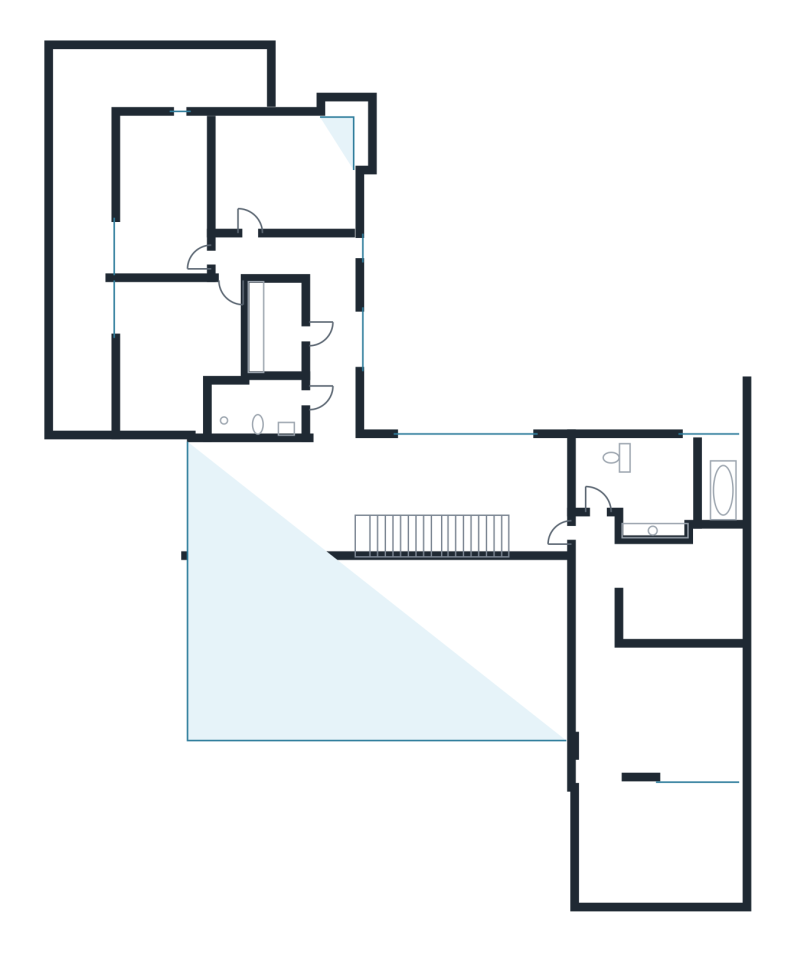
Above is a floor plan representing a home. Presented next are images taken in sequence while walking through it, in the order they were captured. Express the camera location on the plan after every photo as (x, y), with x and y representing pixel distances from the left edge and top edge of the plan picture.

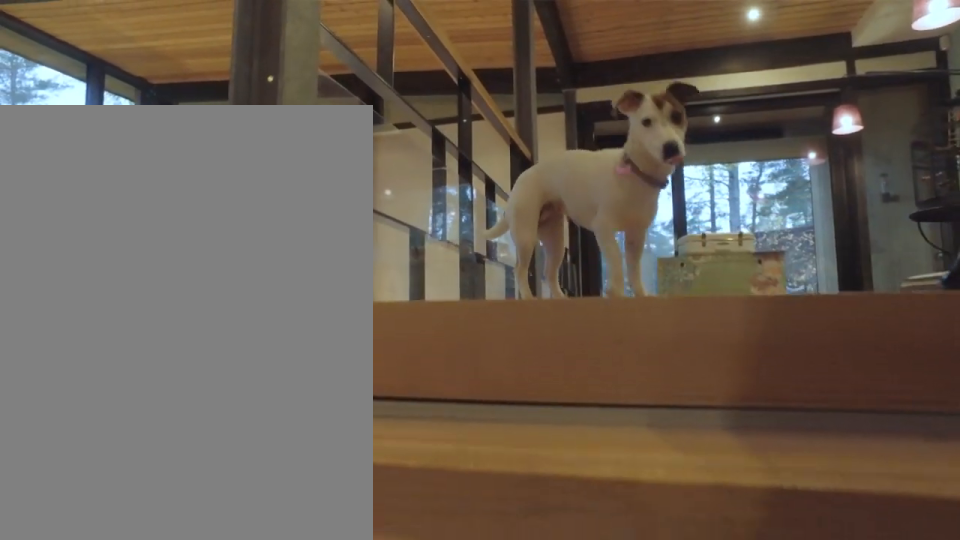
(375, 536)
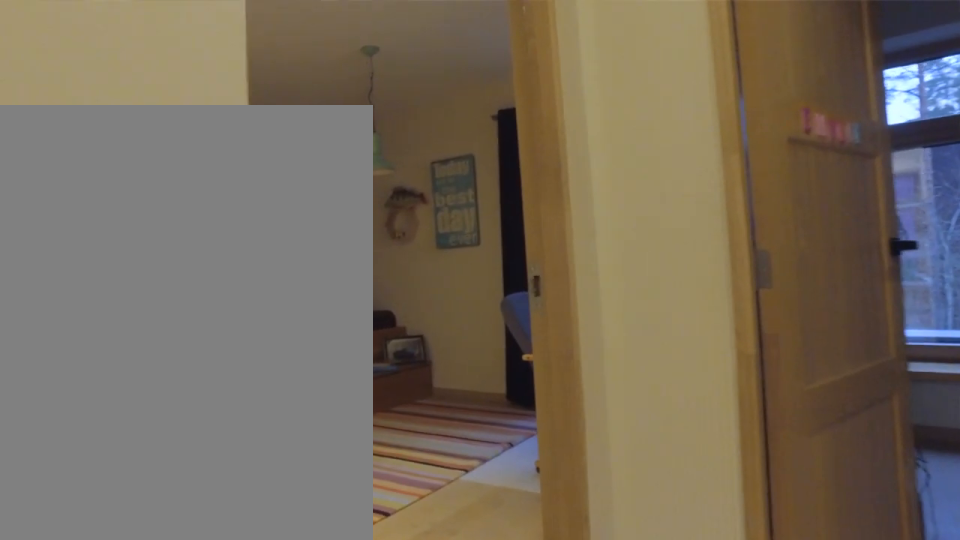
(244, 264)
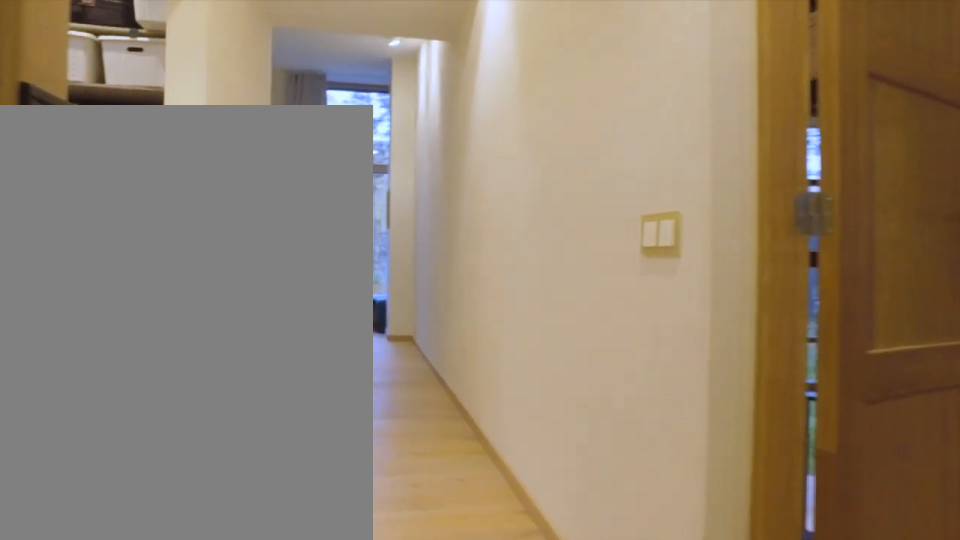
(595, 525)
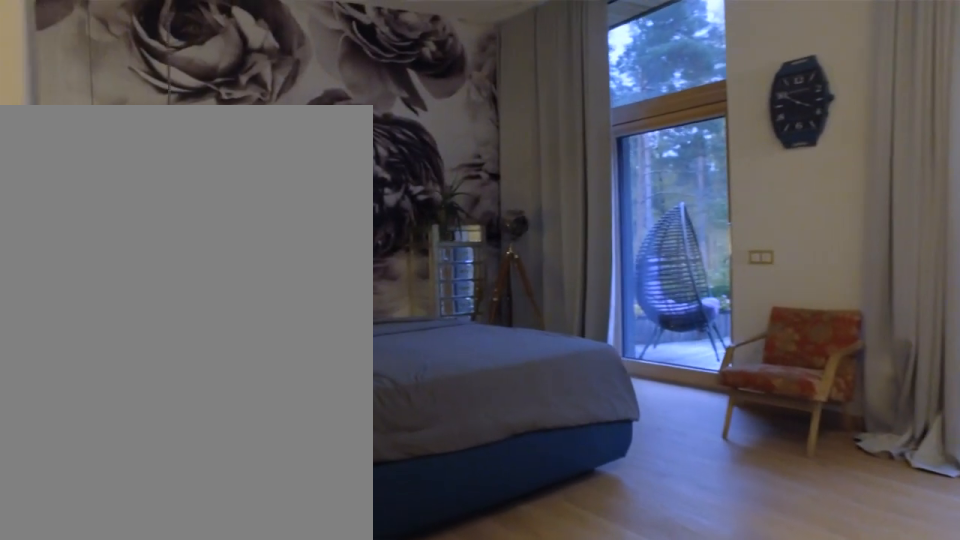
(590, 666)
